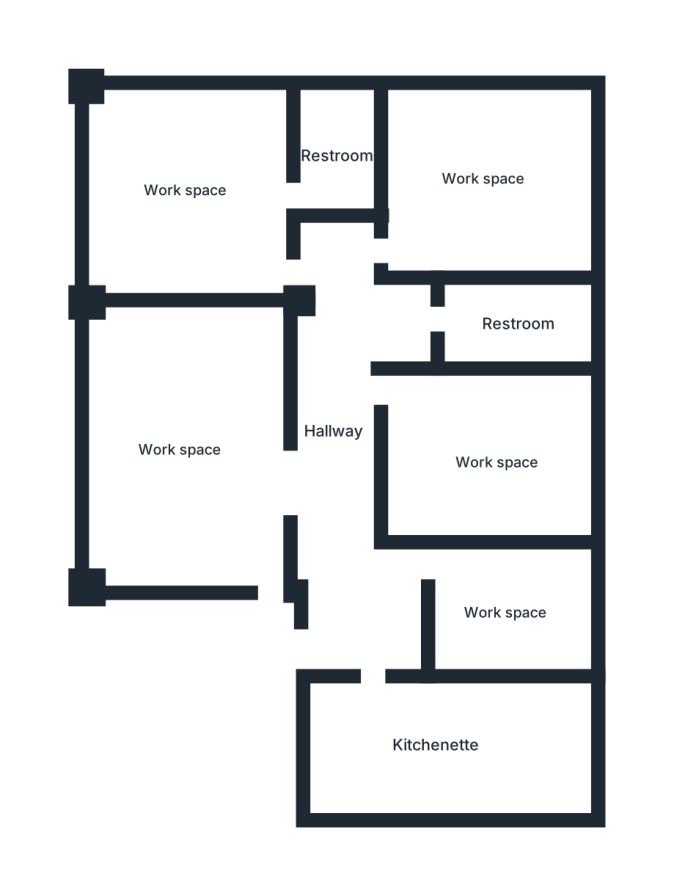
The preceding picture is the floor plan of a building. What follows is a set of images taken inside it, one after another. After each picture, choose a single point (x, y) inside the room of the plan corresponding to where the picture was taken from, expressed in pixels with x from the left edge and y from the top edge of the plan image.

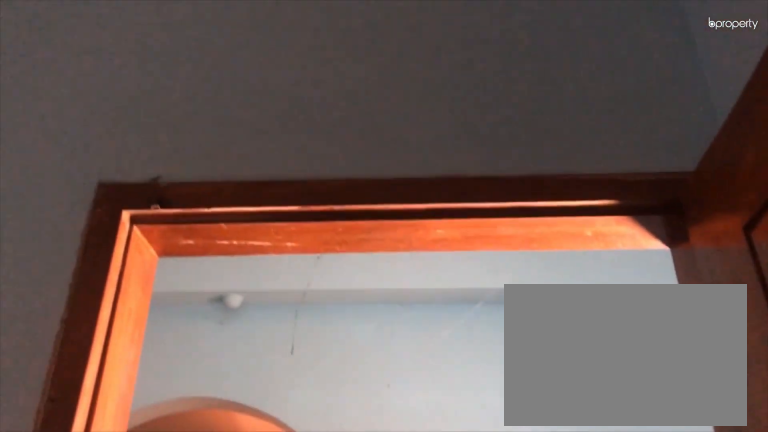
(467, 470)
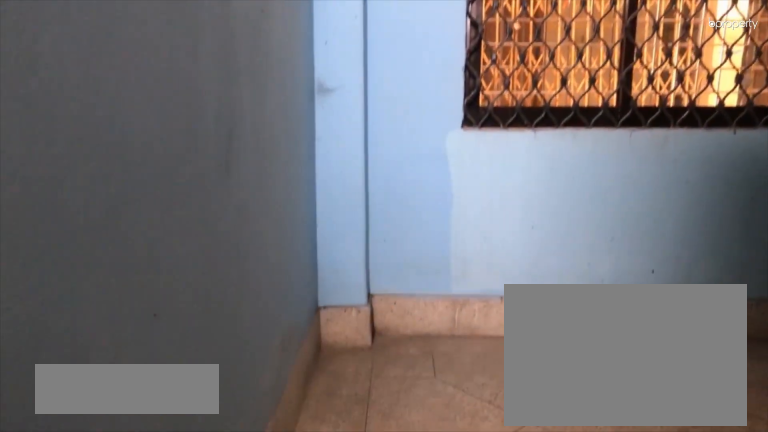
(496, 612)
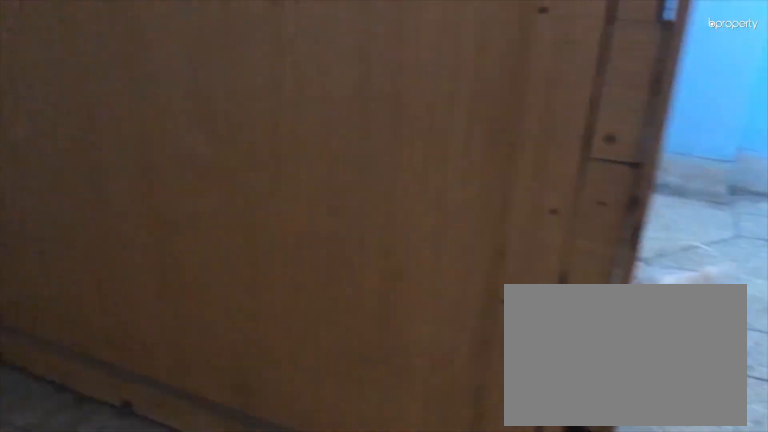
(496, 613)
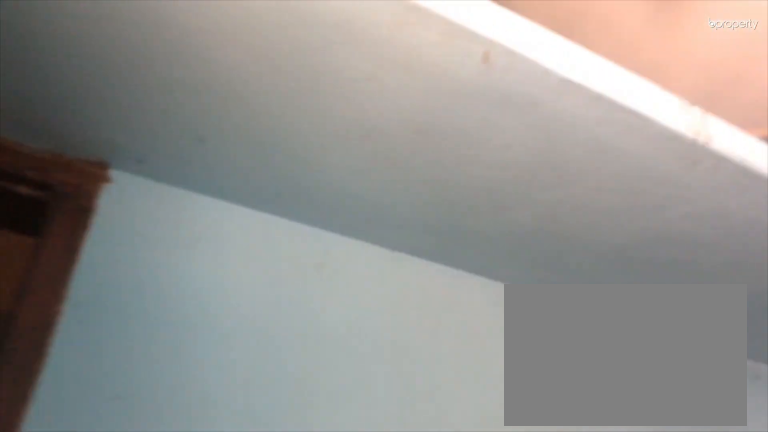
(433, 758)
